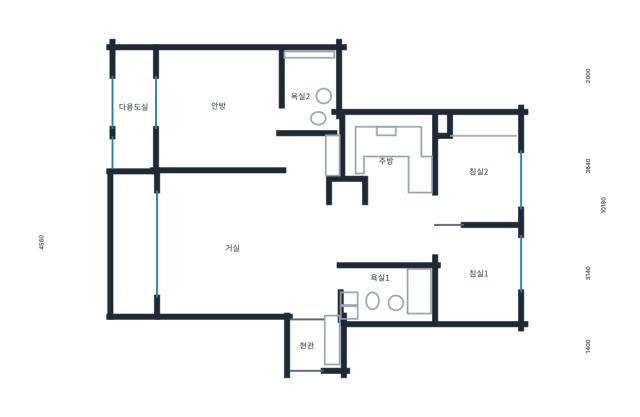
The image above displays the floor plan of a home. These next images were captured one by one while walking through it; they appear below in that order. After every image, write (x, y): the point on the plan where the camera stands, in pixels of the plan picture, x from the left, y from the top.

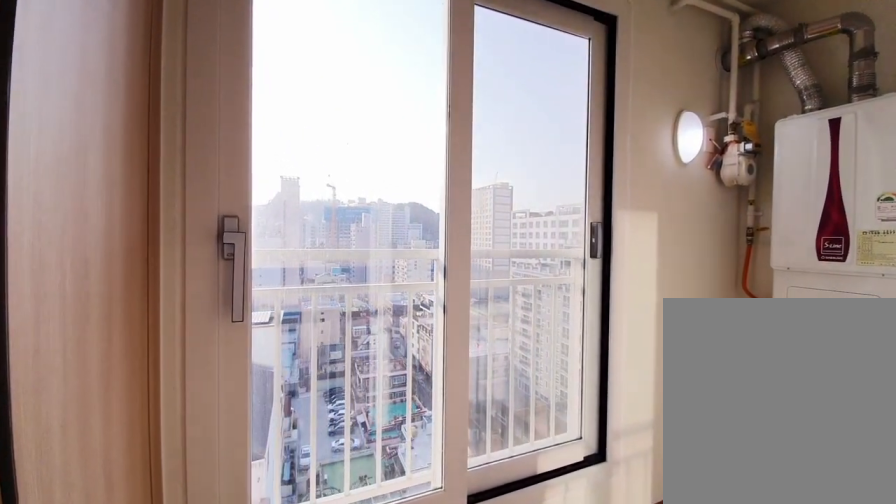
(150, 125)
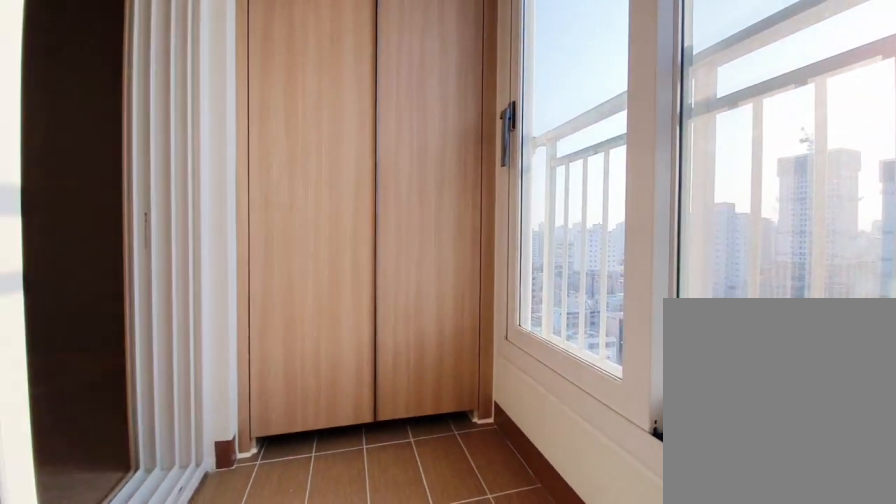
(151, 124)
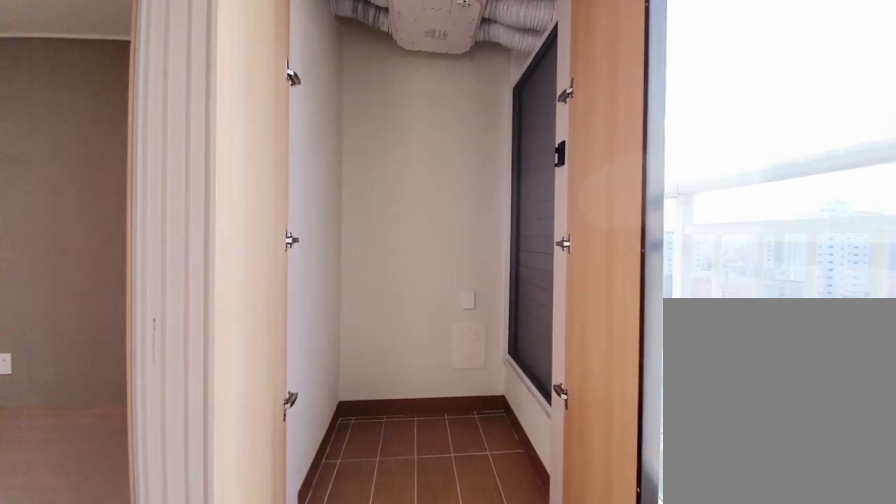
(151, 124)
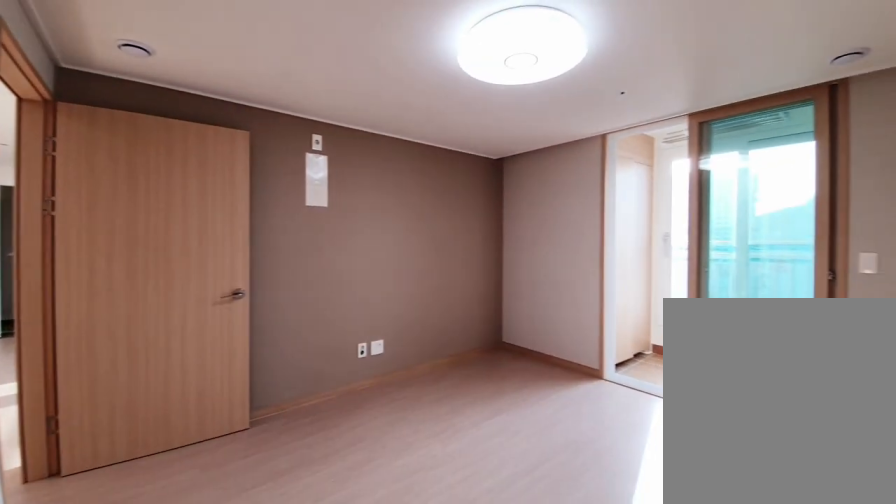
(210, 135)
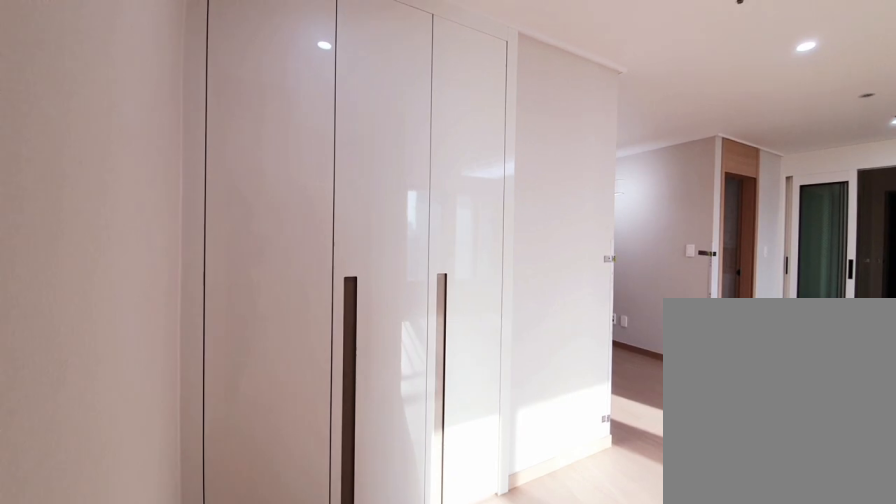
(303, 165)
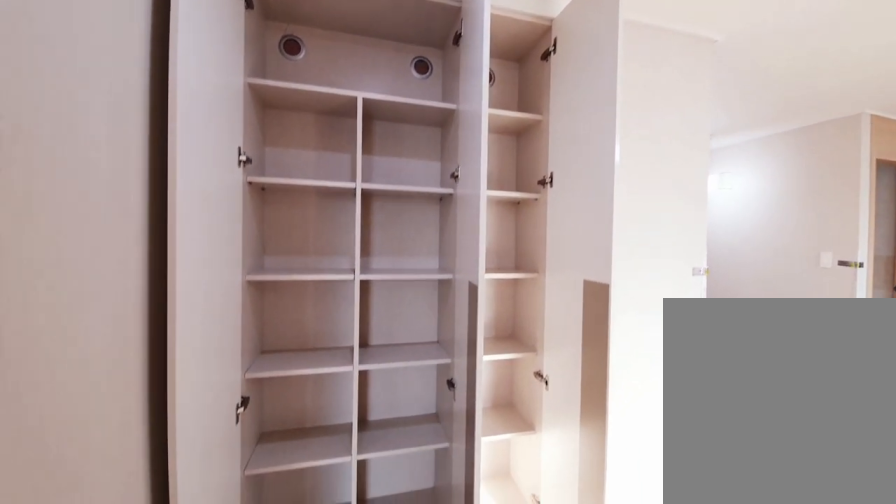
(303, 165)
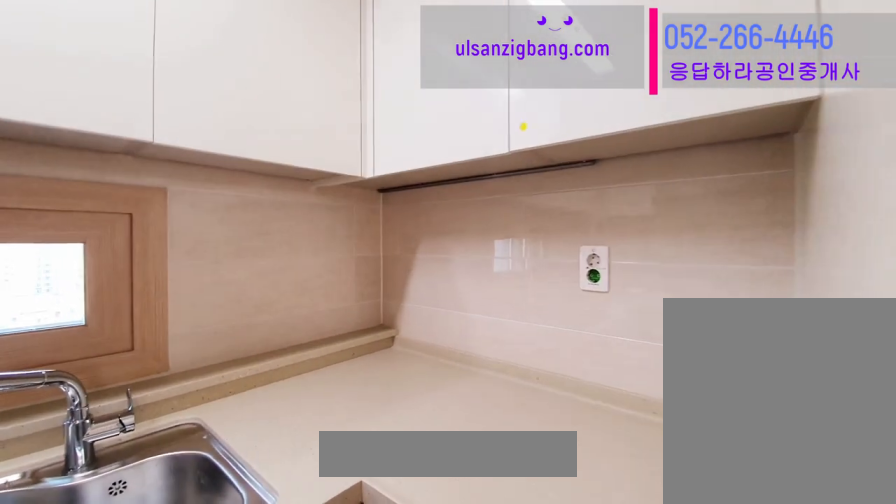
(391, 169)
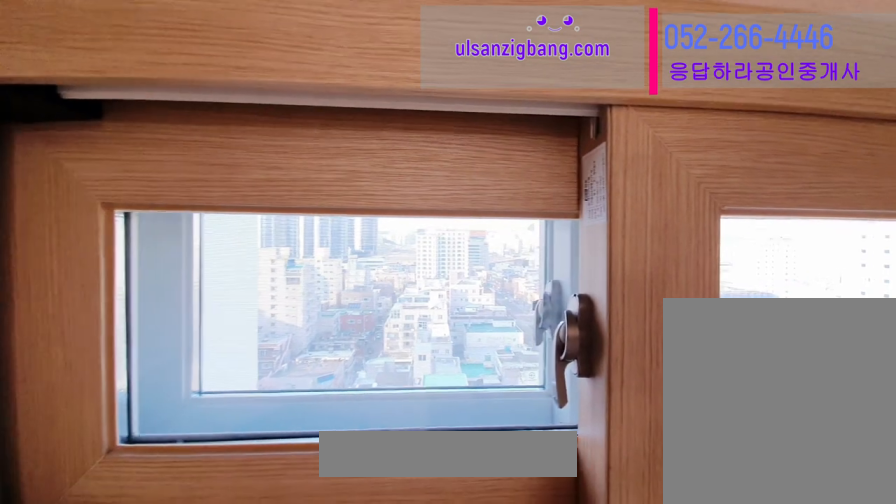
(391, 167)
